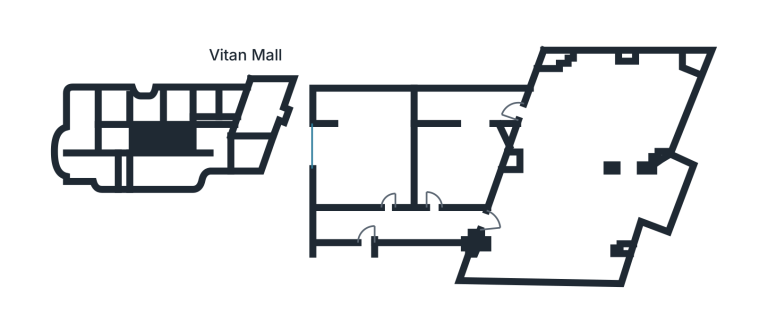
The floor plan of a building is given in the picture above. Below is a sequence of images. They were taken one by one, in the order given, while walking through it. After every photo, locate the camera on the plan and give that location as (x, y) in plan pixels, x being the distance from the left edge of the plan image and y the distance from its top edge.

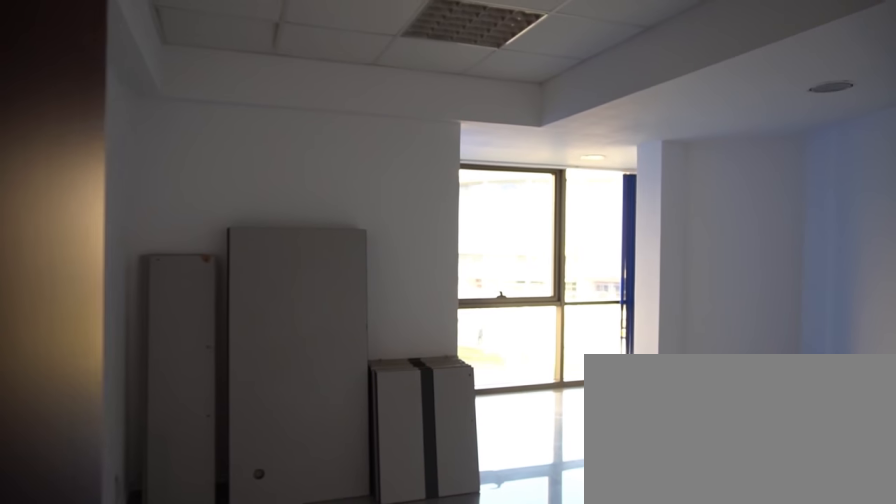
(448, 204)
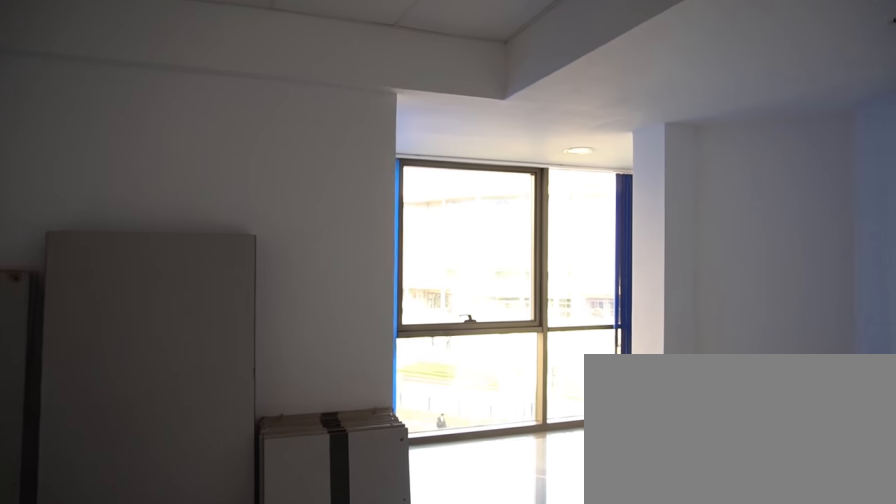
(455, 170)
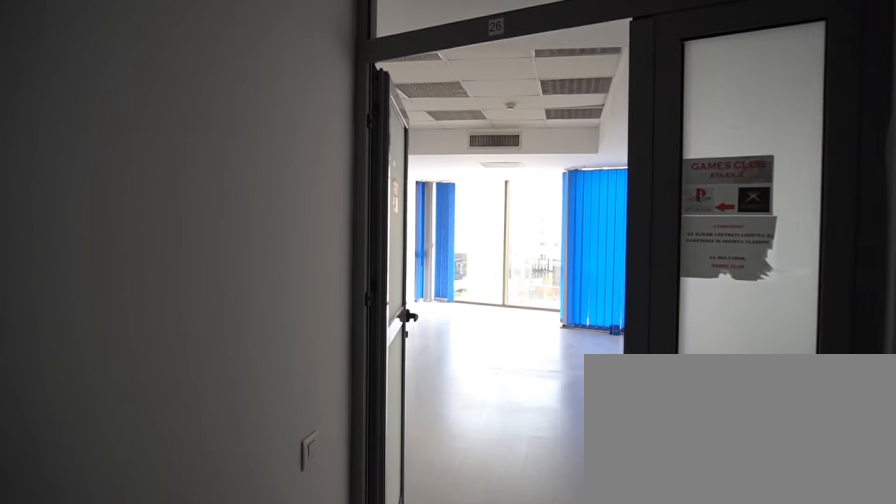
(452, 233)
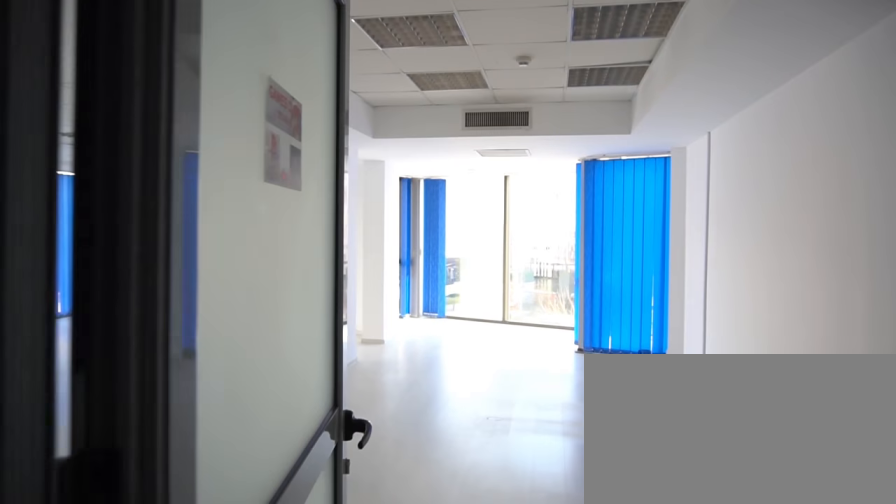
(475, 227)
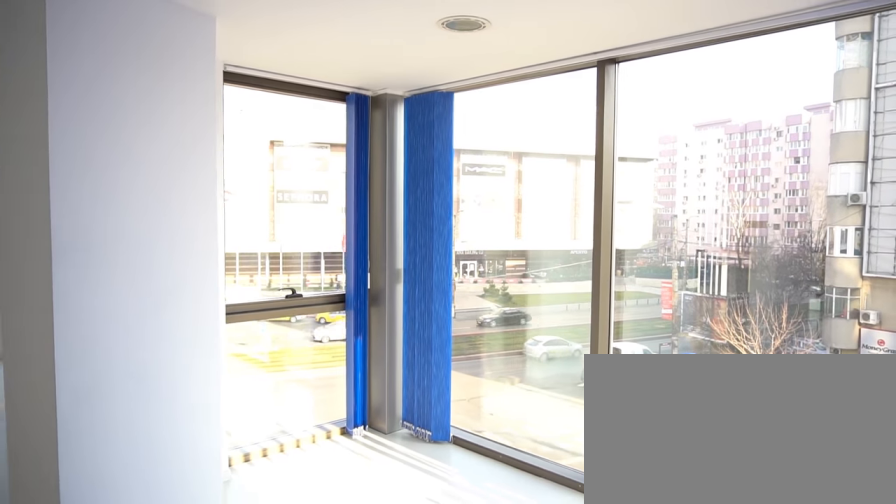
(624, 246)
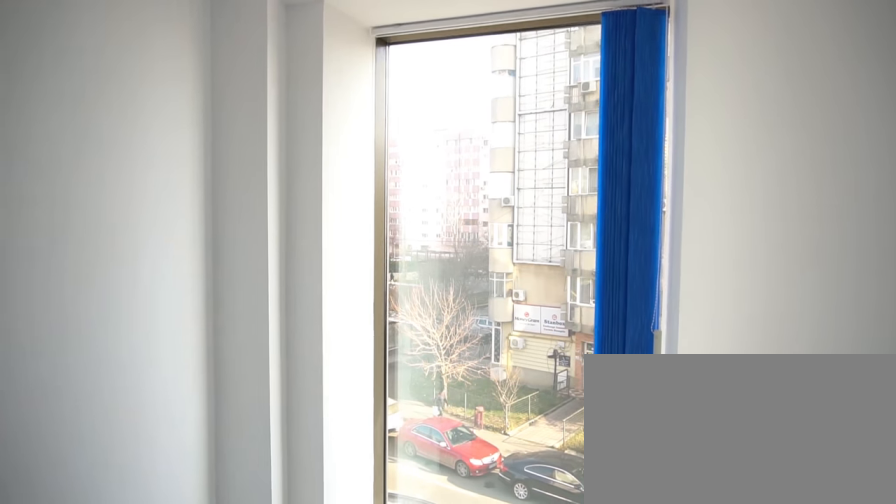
(529, 274)
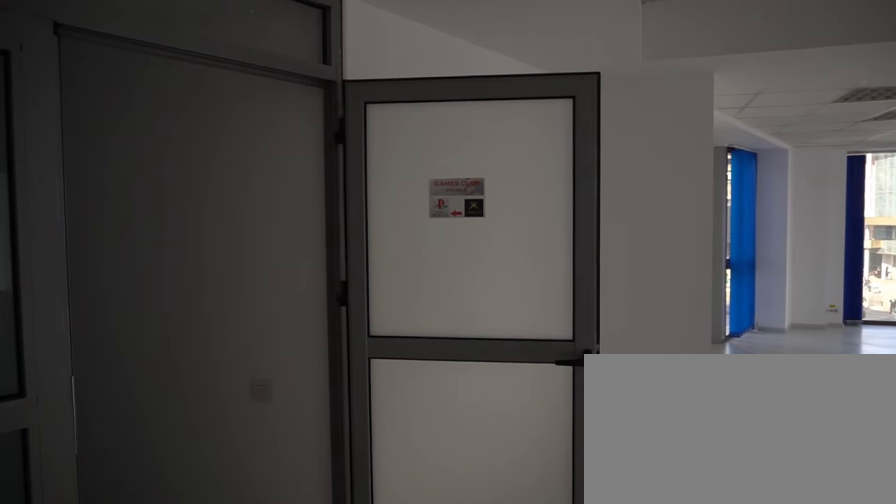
(497, 238)
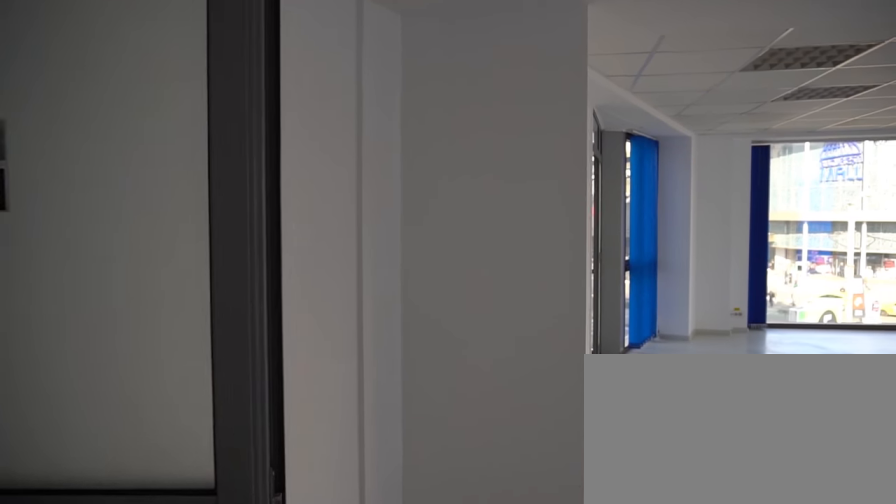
(509, 208)
